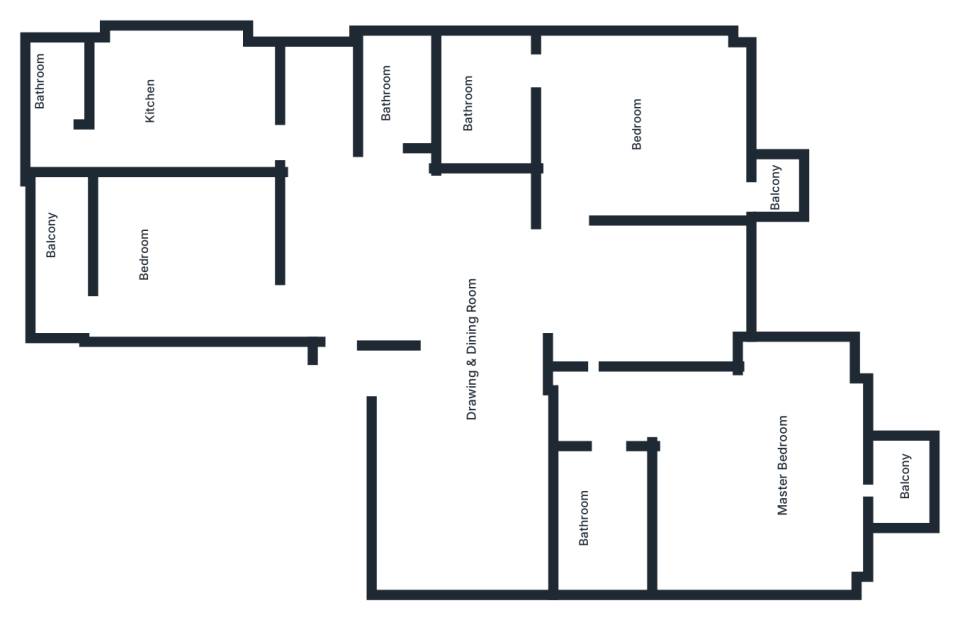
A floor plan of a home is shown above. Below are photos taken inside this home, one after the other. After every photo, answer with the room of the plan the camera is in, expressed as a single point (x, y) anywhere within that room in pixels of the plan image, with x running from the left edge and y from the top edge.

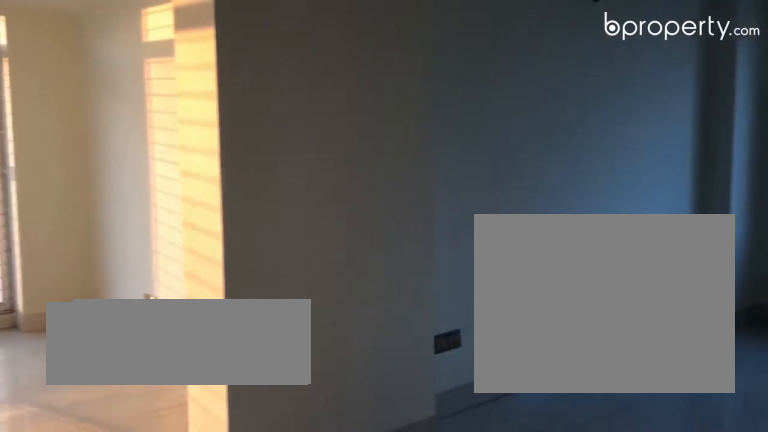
(421, 277)
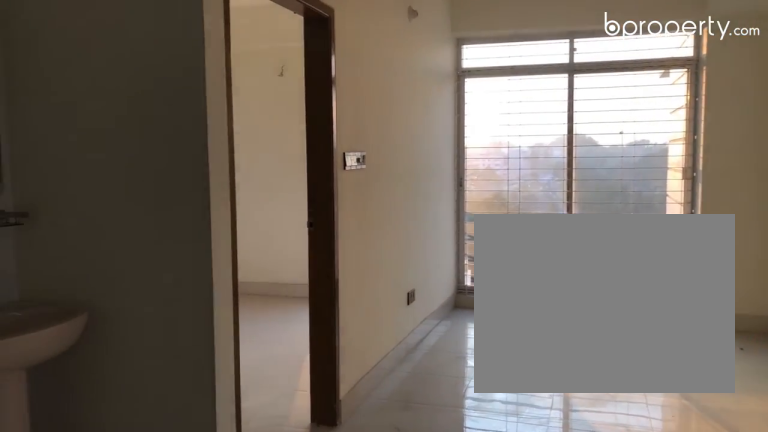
(422, 276)
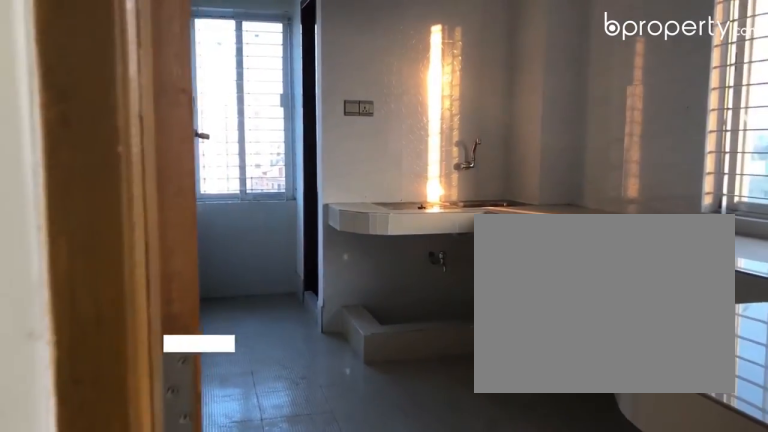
(274, 121)
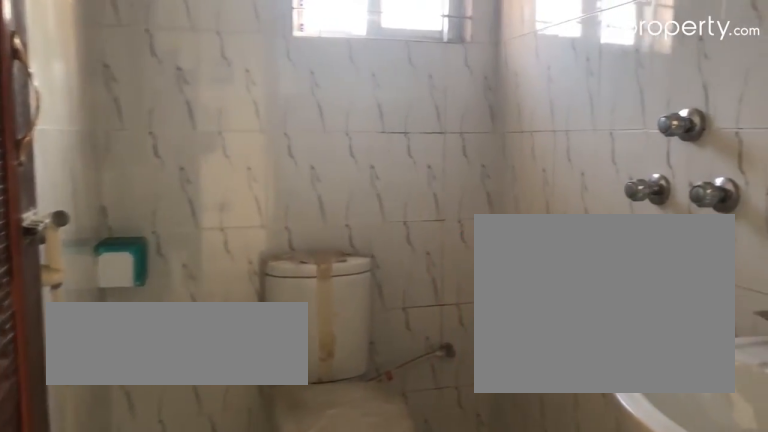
(394, 85)
